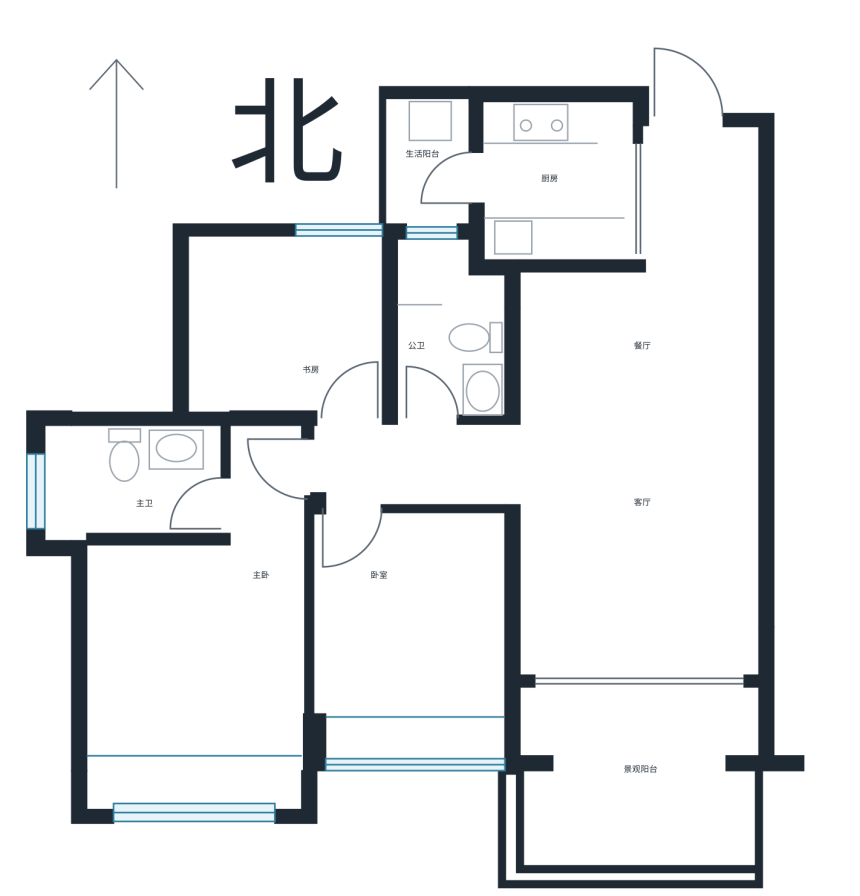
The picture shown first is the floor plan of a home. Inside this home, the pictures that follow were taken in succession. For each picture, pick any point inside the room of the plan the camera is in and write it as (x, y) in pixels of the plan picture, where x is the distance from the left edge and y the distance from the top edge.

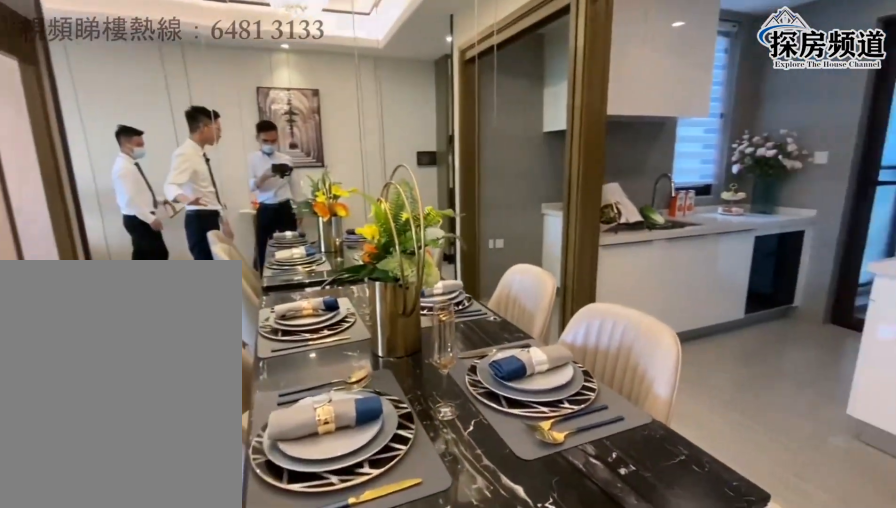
(585, 350)
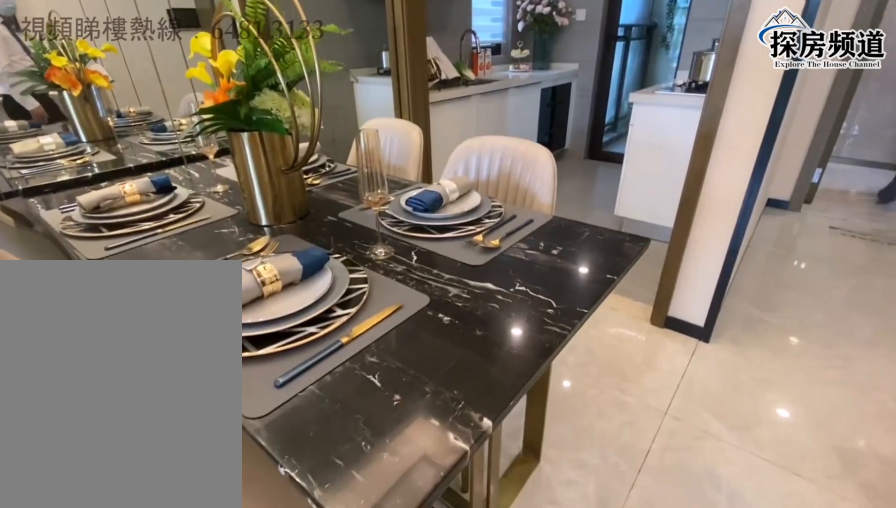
(584, 362)
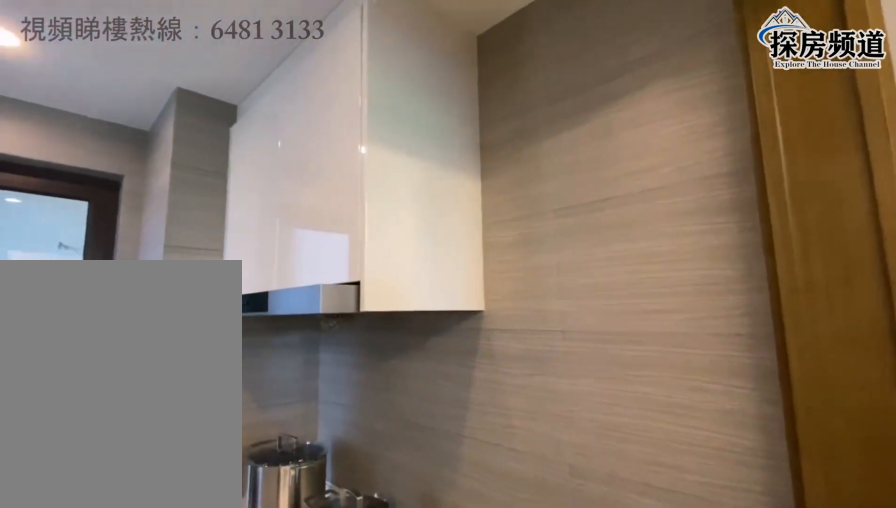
(580, 198)
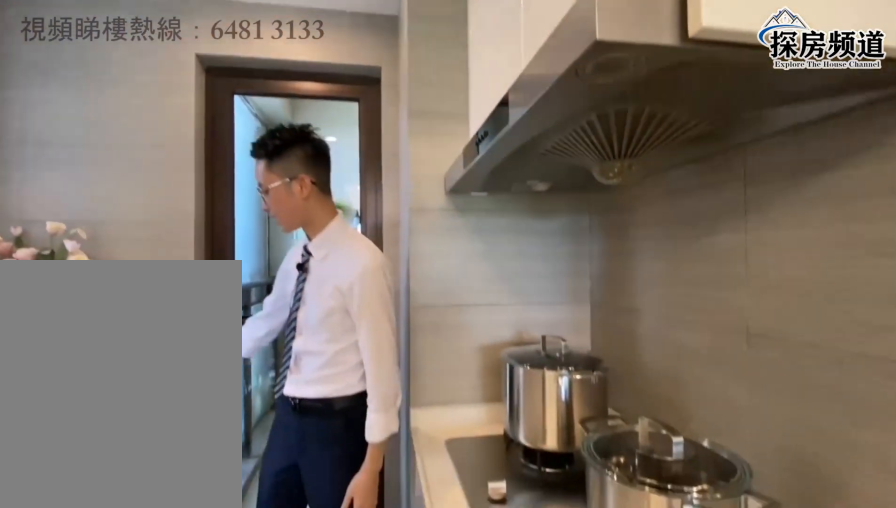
(579, 204)
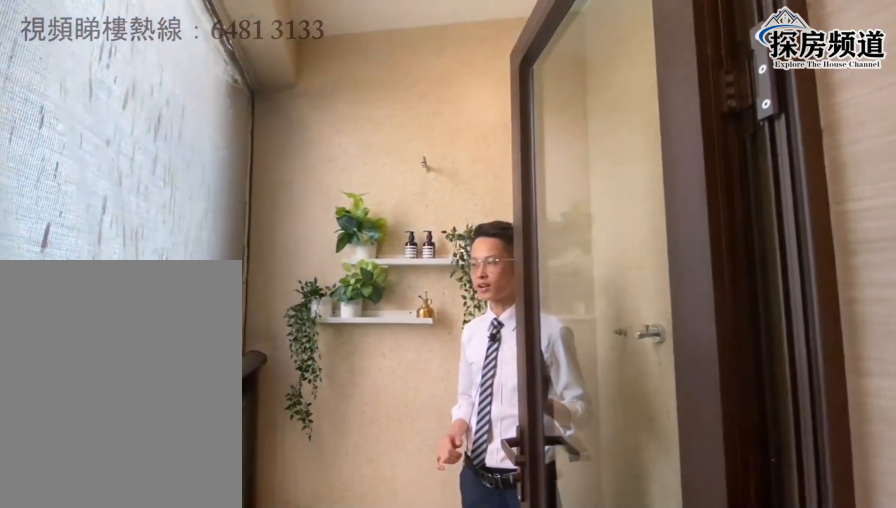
(437, 168)
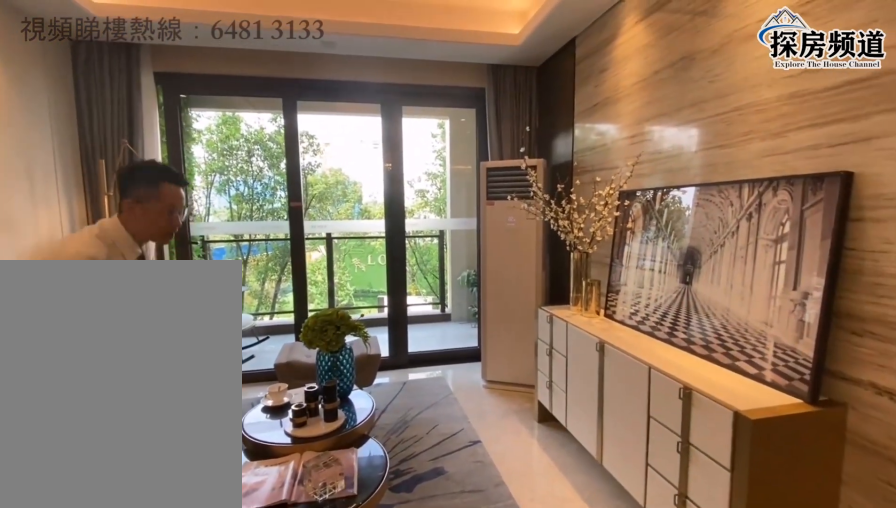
(638, 543)
